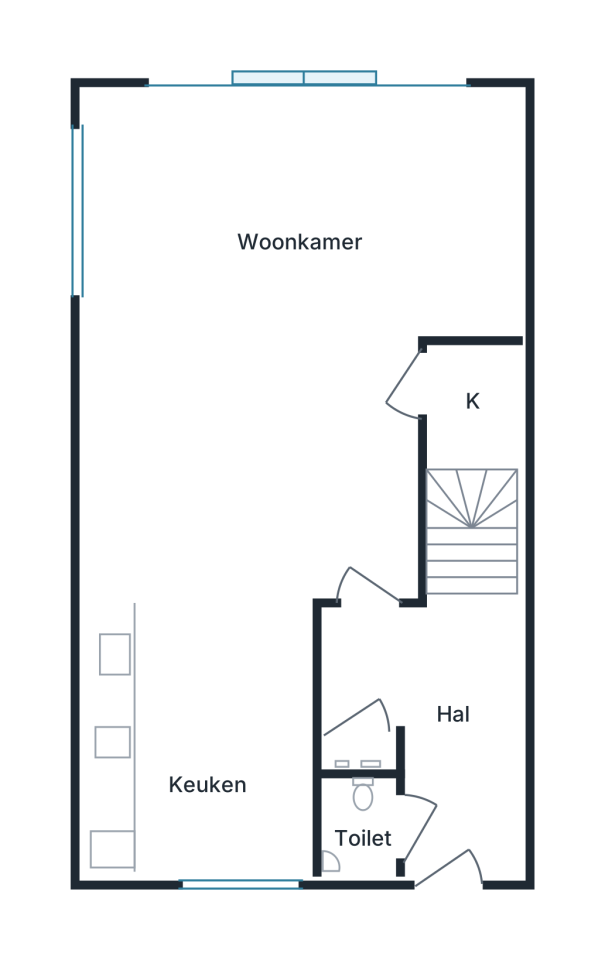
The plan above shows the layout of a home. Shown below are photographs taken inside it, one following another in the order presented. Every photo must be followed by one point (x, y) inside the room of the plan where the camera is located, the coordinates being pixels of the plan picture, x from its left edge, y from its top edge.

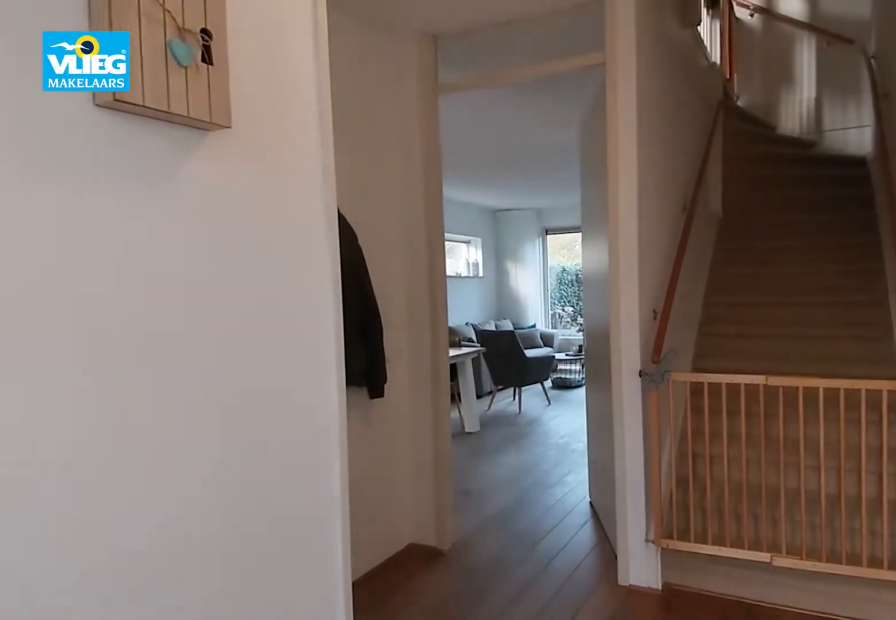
(435, 719)
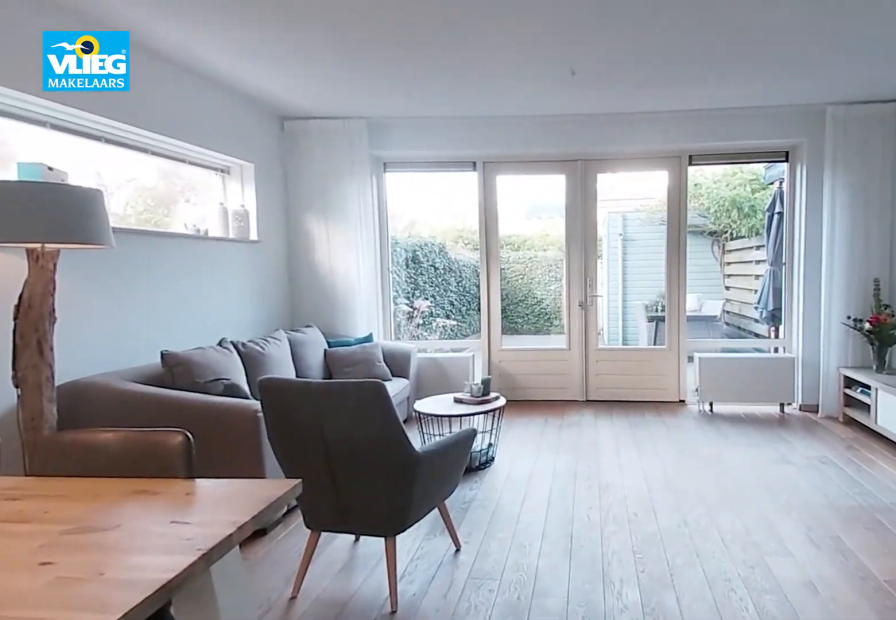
(272, 320)
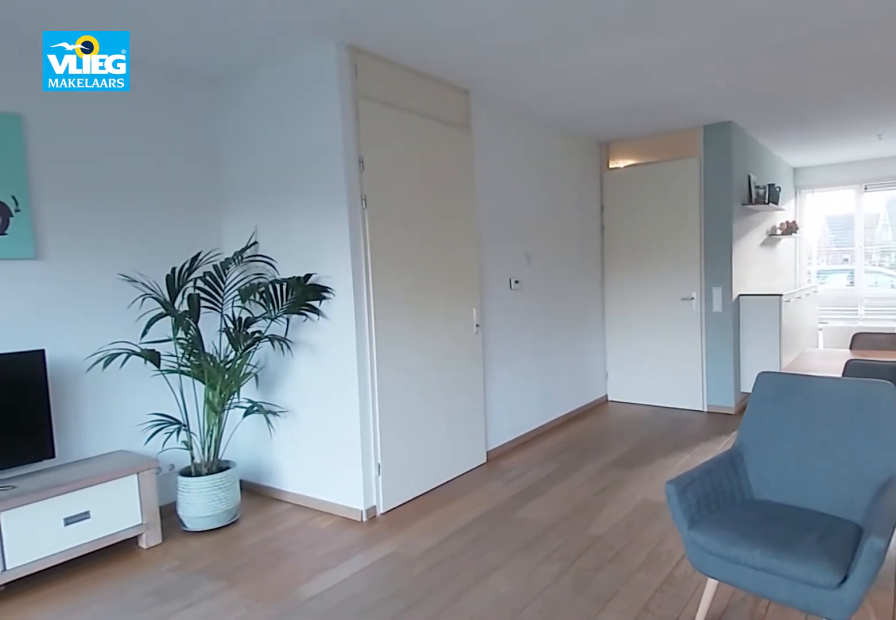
(272, 320)
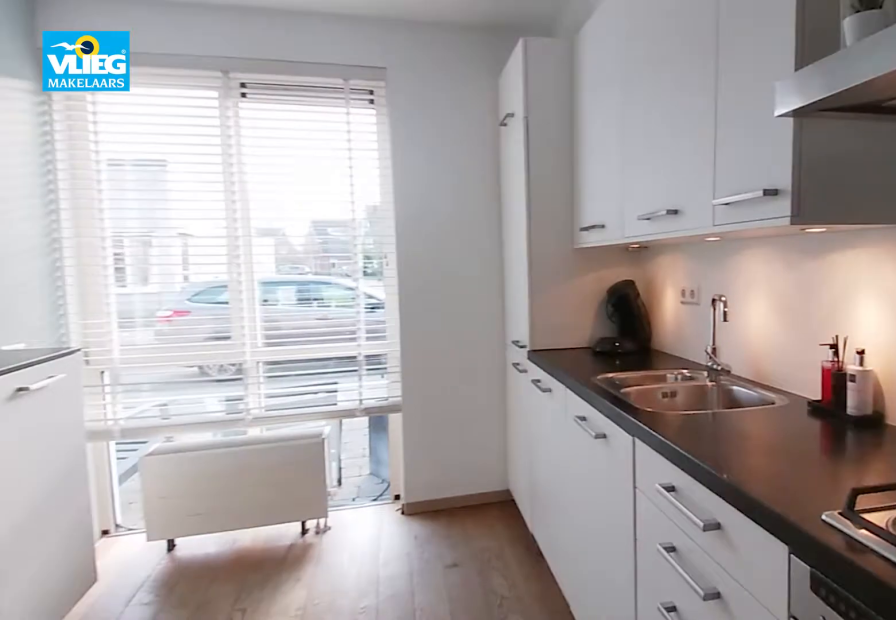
(201, 737)
